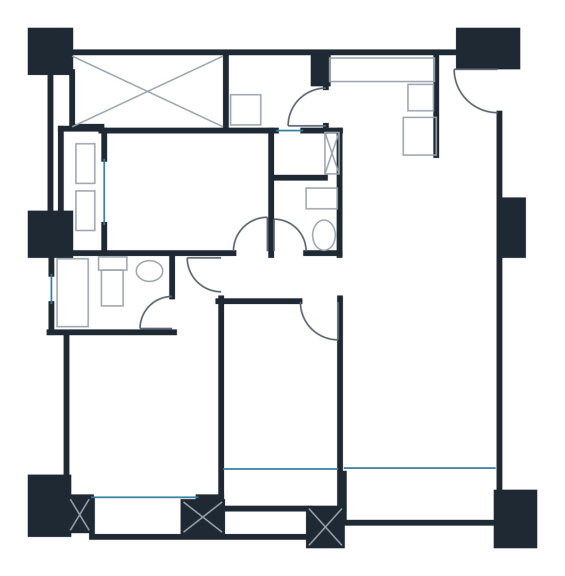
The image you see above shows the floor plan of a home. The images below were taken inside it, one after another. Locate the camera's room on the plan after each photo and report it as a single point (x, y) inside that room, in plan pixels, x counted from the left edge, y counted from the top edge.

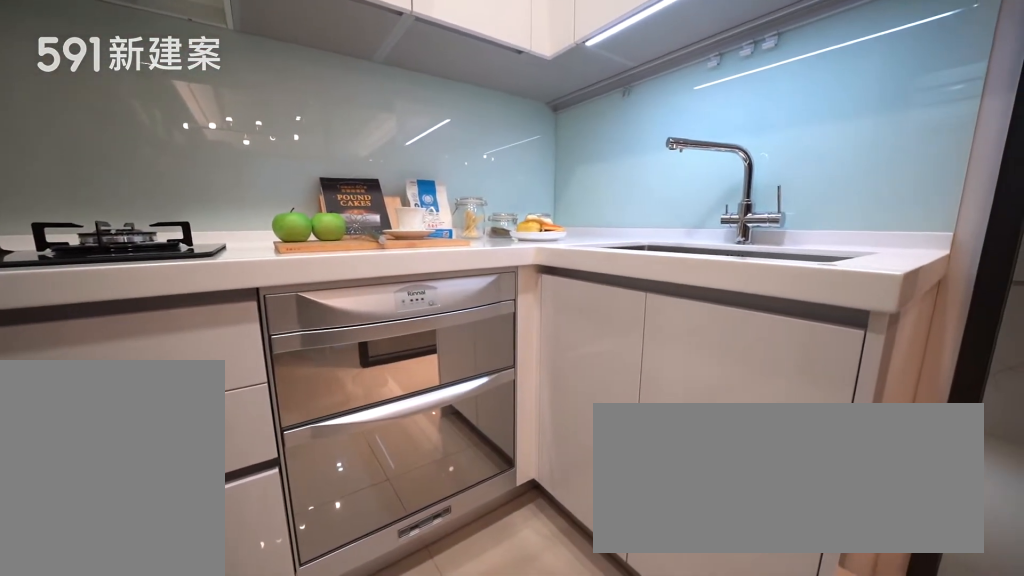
(383, 99)
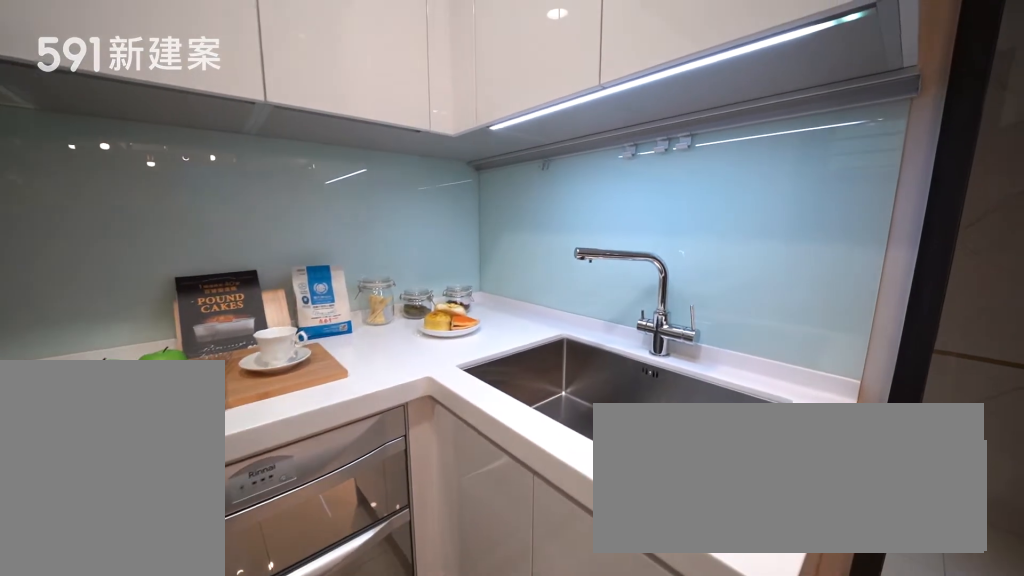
(383, 99)
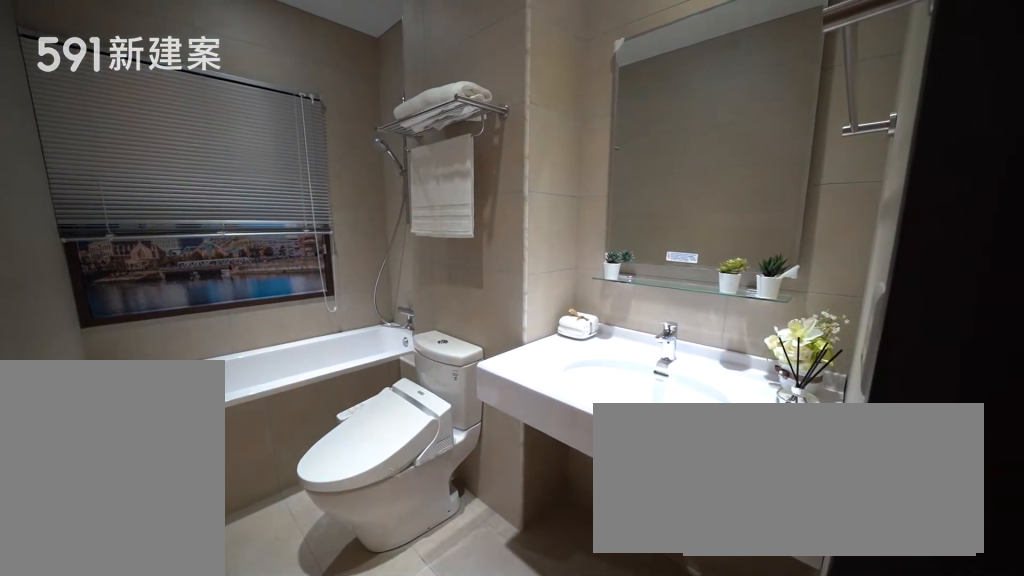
(112, 294)
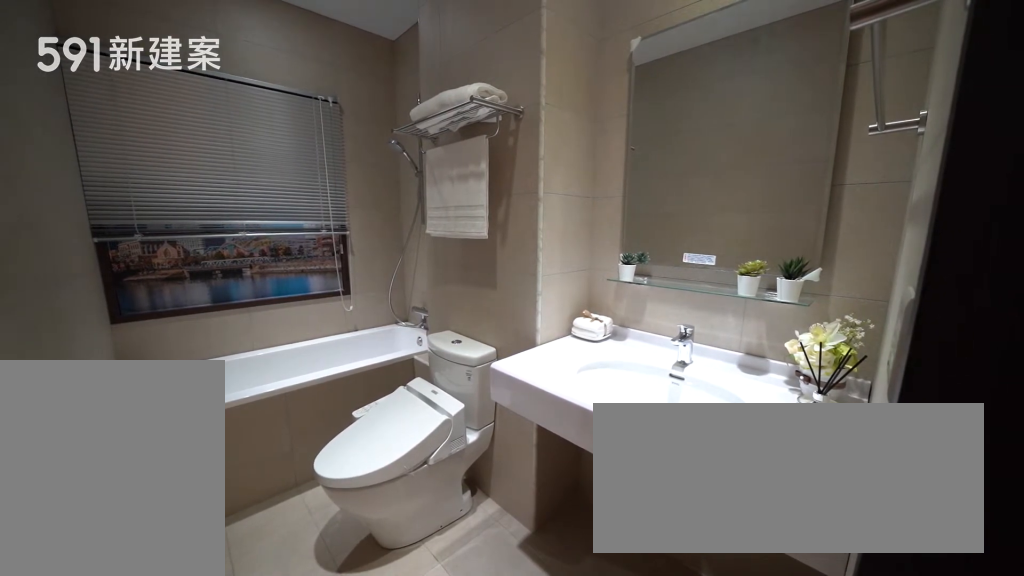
(112, 294)
